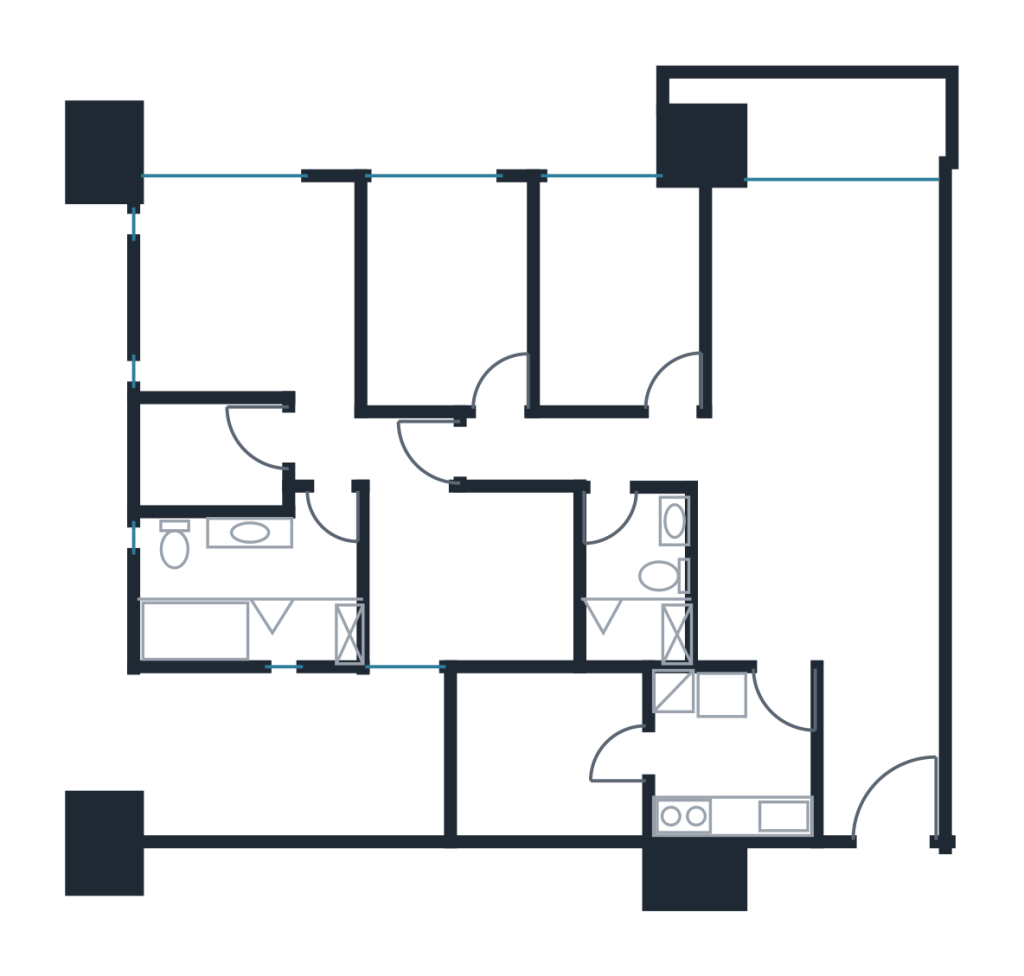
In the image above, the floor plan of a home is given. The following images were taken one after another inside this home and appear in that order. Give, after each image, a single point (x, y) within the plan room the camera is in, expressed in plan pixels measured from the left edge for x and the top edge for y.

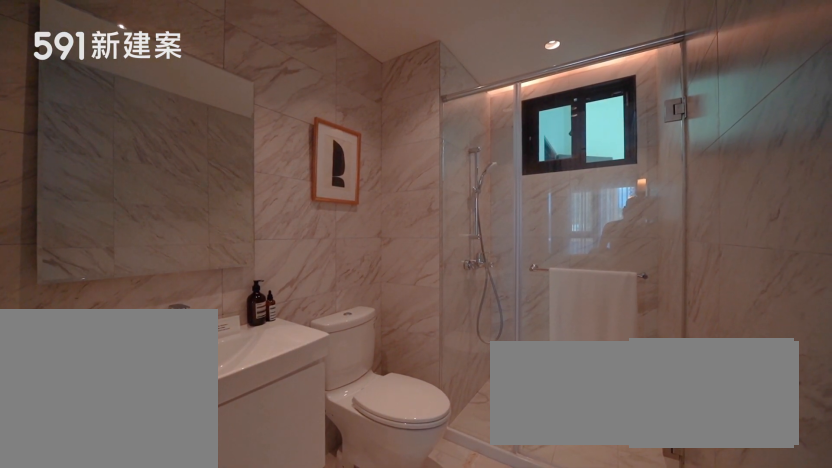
(632, 585)
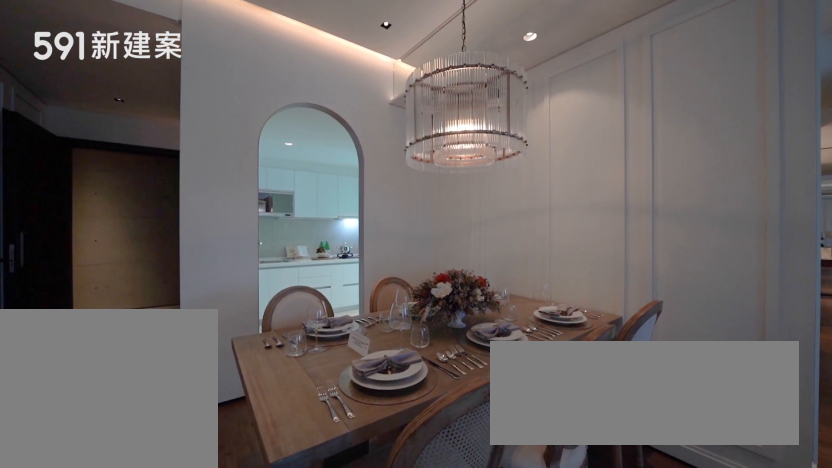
(814, 576)
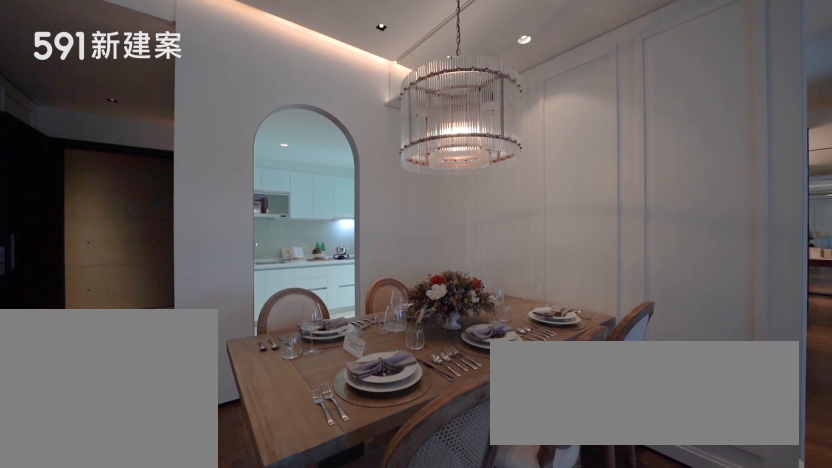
(814, 576)
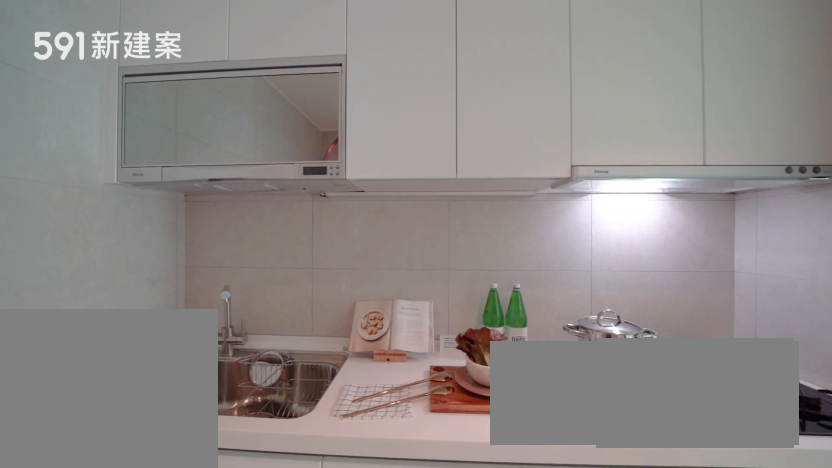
(728, 756)
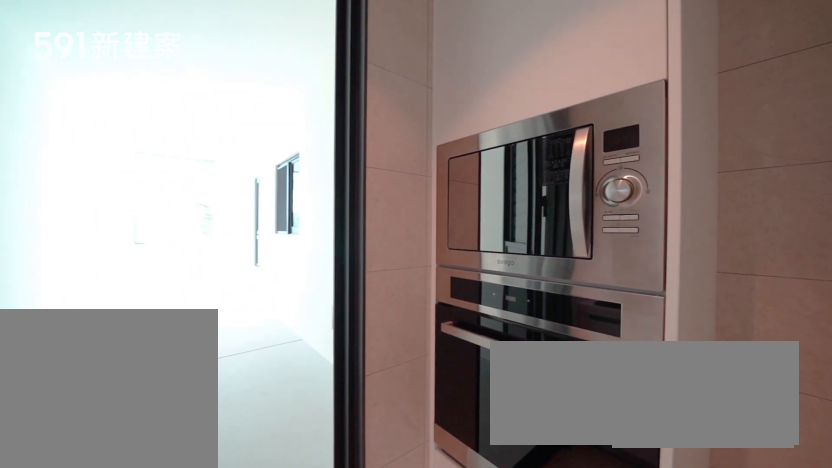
(728, 756)
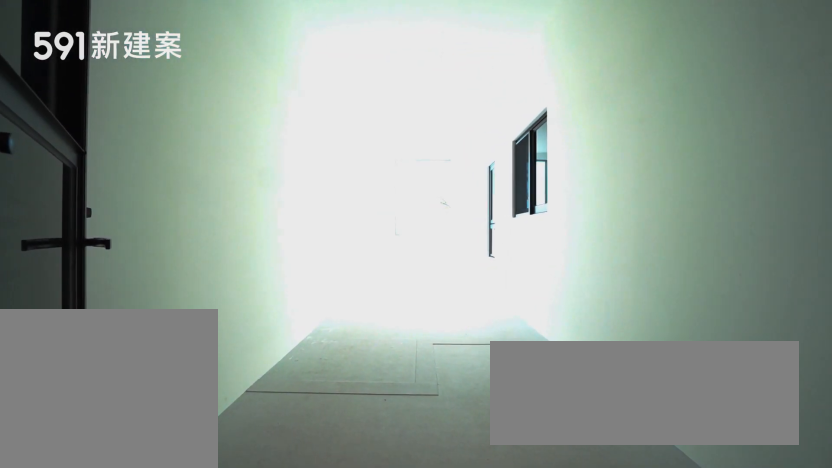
(554, 747)
